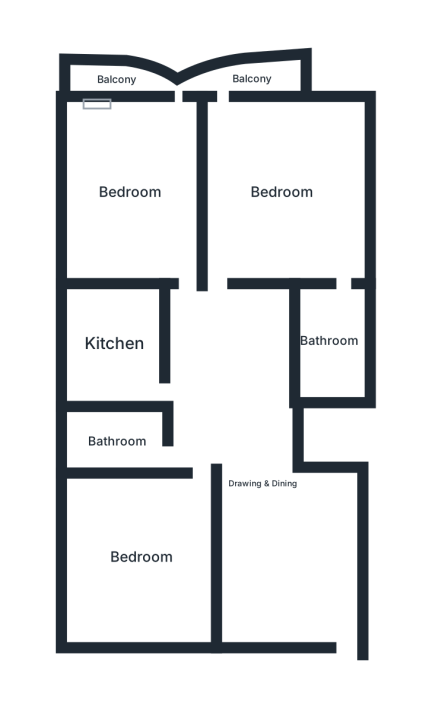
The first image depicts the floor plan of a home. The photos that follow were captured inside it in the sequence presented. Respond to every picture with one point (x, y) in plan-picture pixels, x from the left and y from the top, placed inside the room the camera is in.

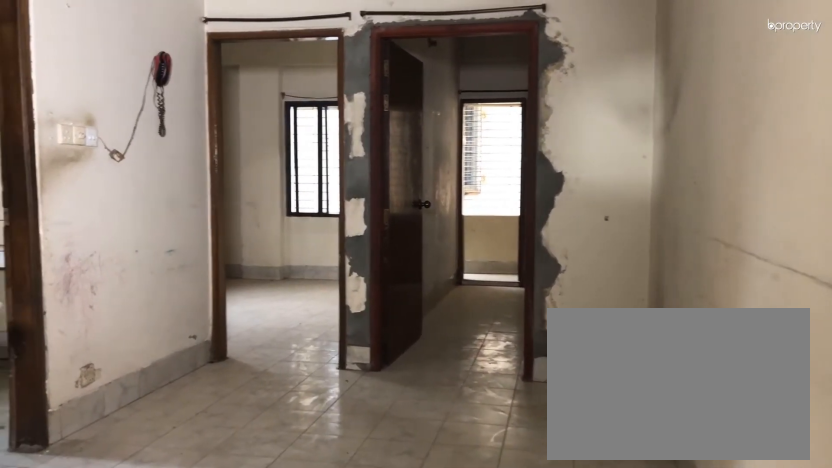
(265, 483)
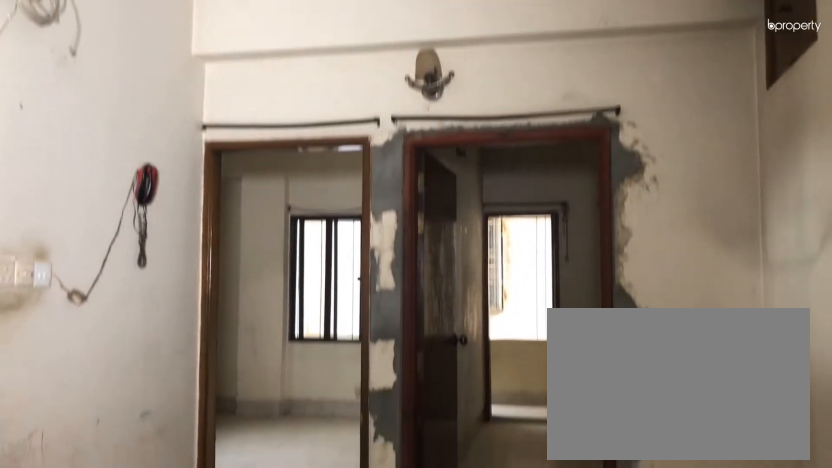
(265, 483)
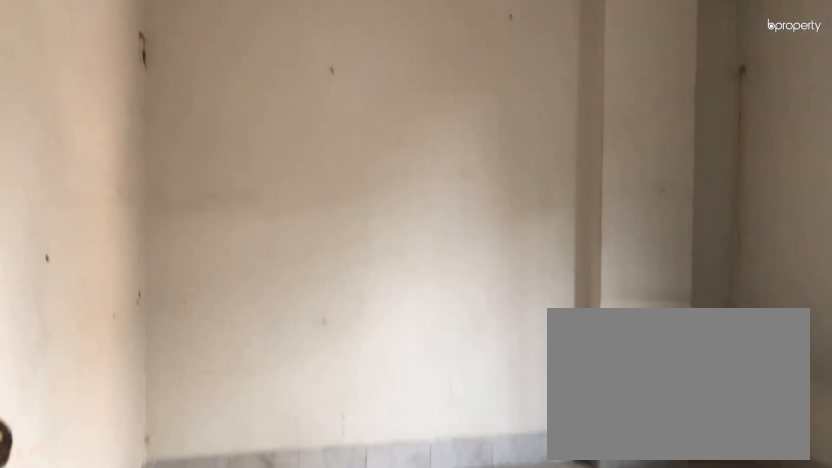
(141, 557)
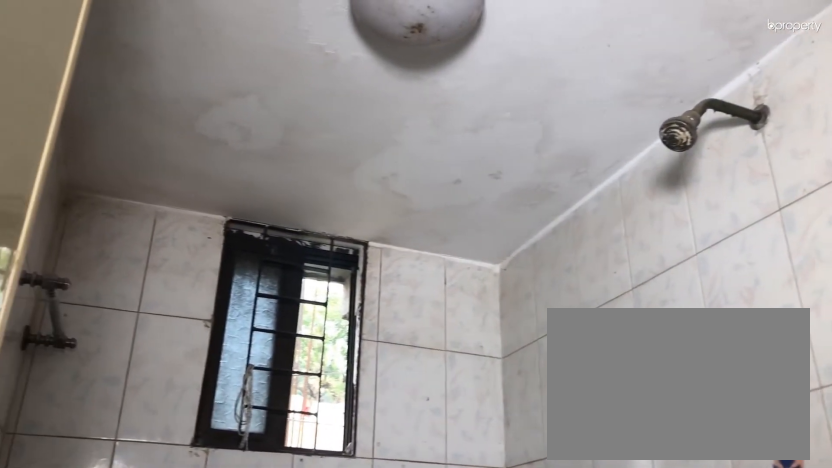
(117, 438)
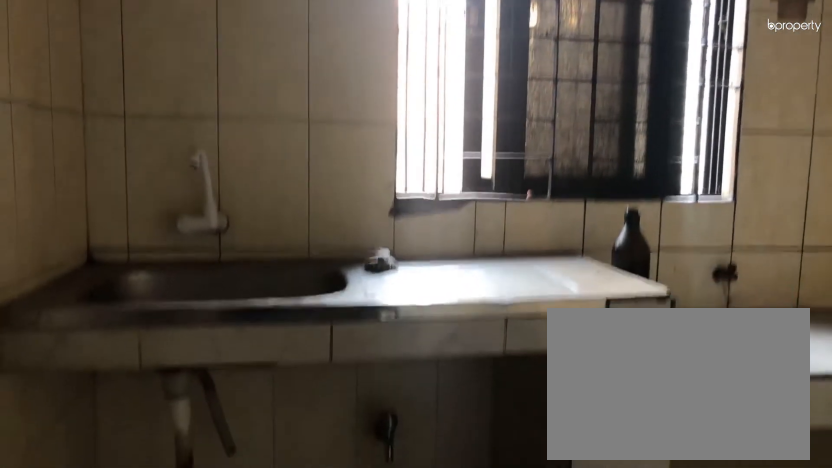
(114, 342)
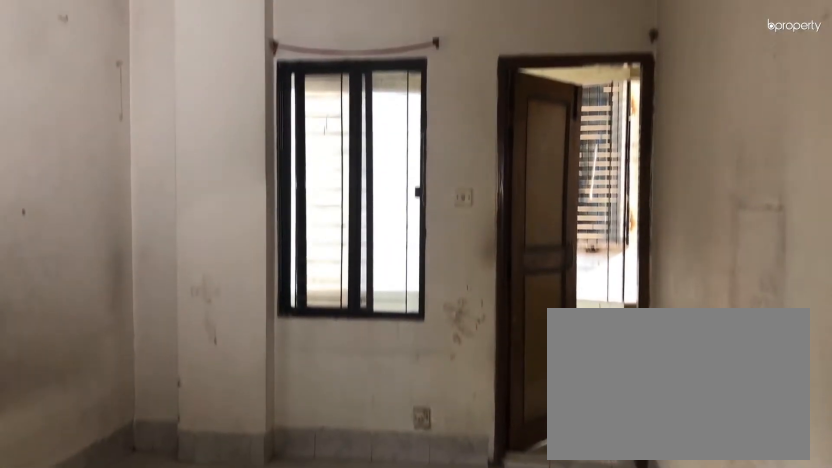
(131, 189)
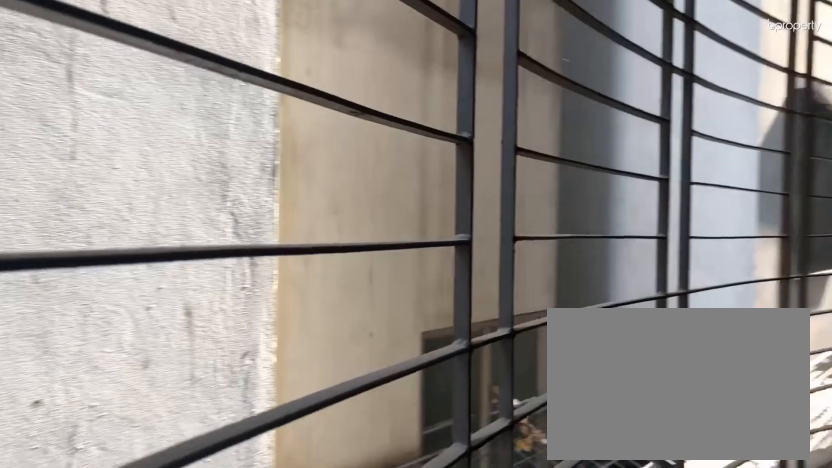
(114, 81)
